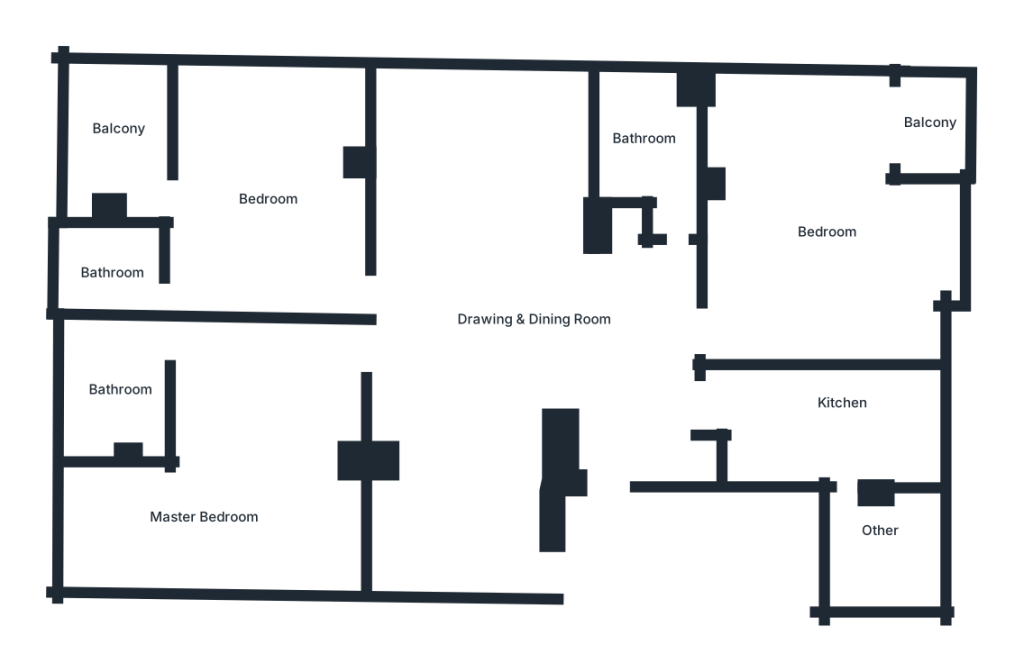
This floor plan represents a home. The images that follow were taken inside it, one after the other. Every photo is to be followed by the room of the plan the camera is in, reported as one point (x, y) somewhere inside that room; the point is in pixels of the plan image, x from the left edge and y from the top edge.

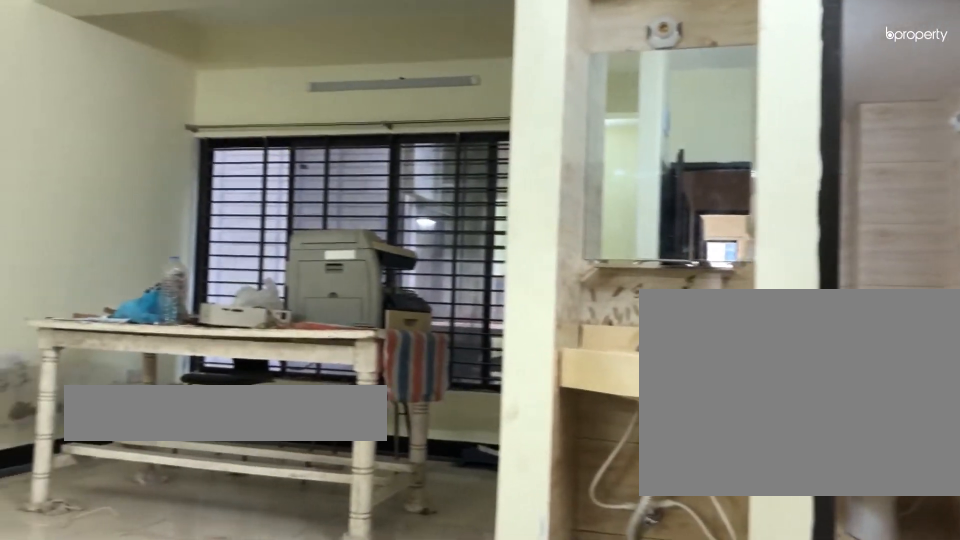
(559, 336)
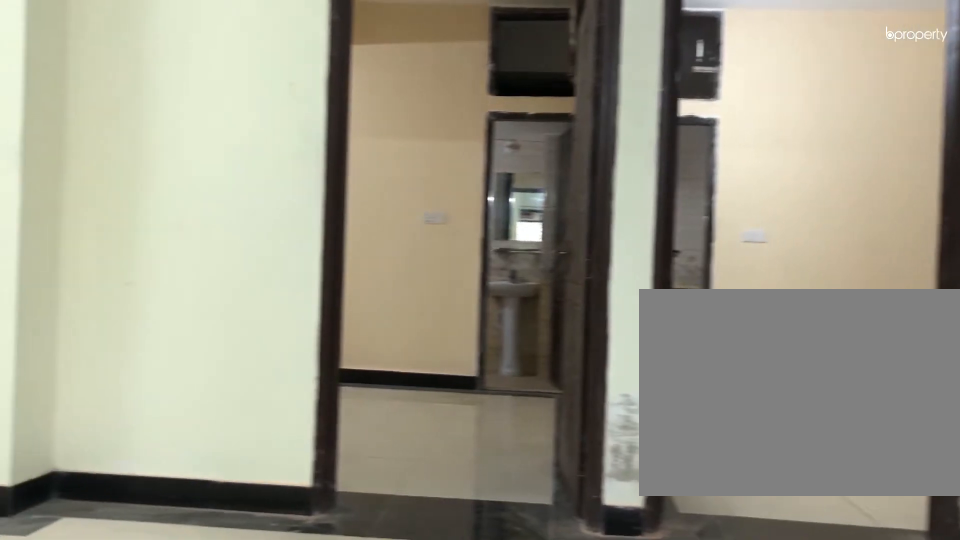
(559, 336)
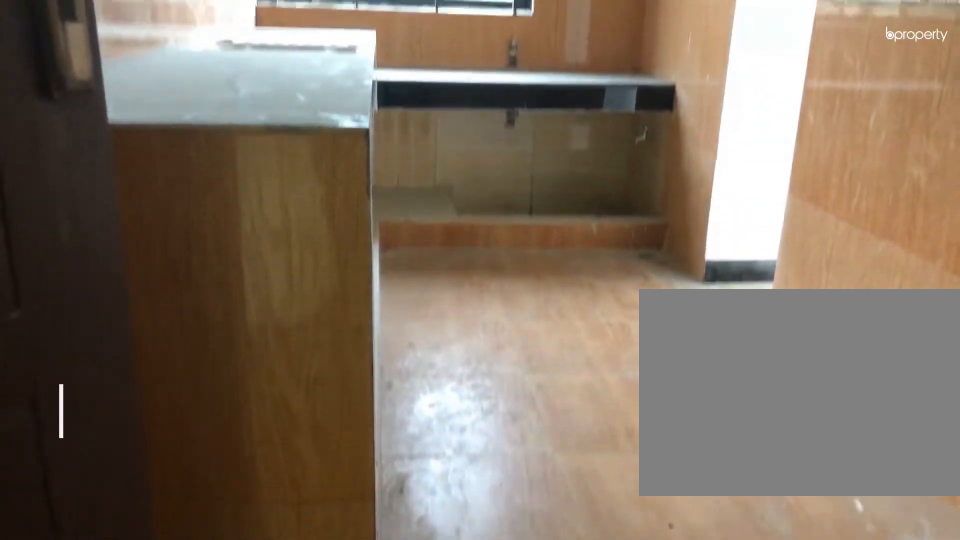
(845, 417)
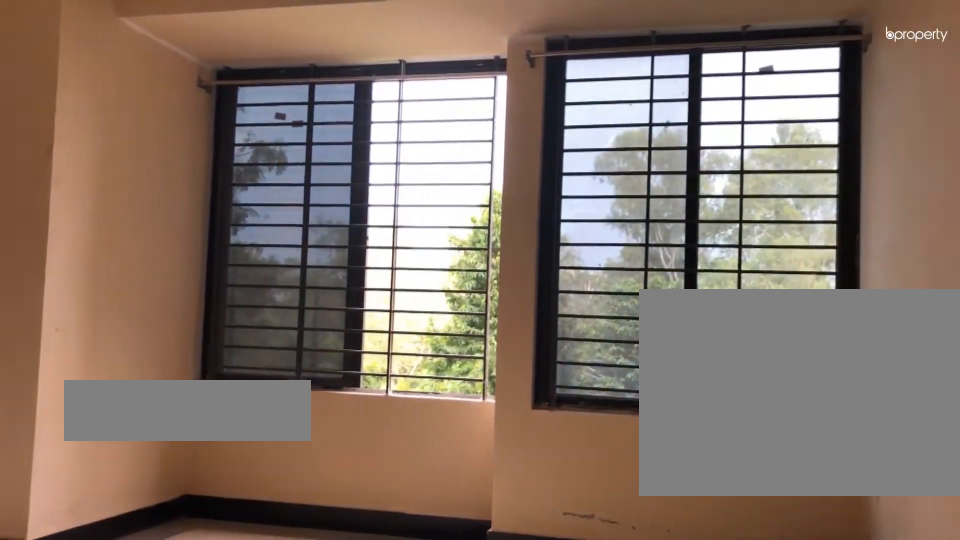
(812, 226)
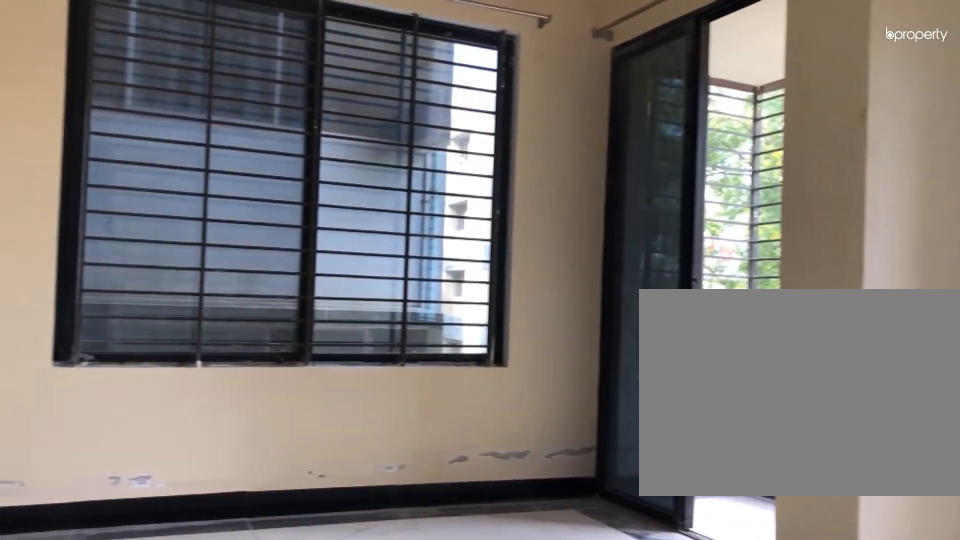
(812, 226)
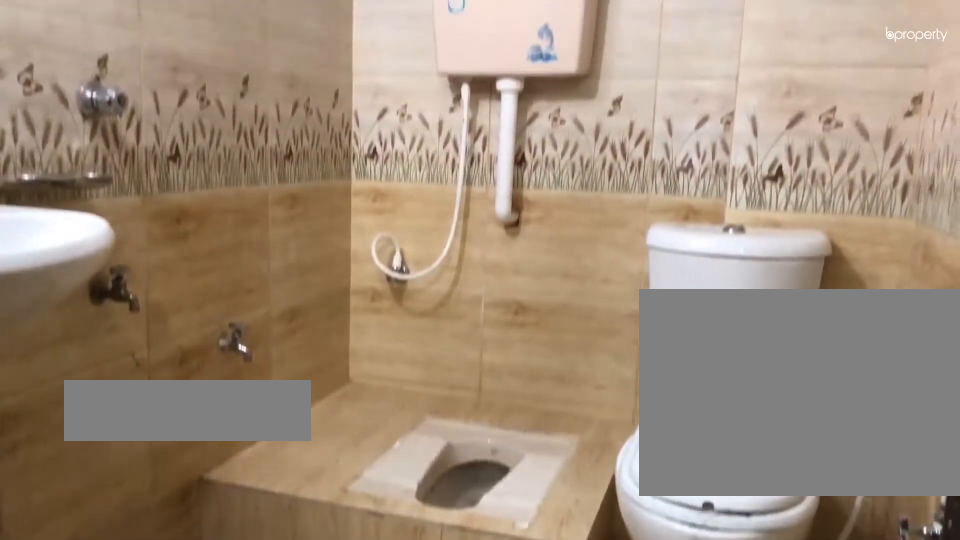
(658, 135)
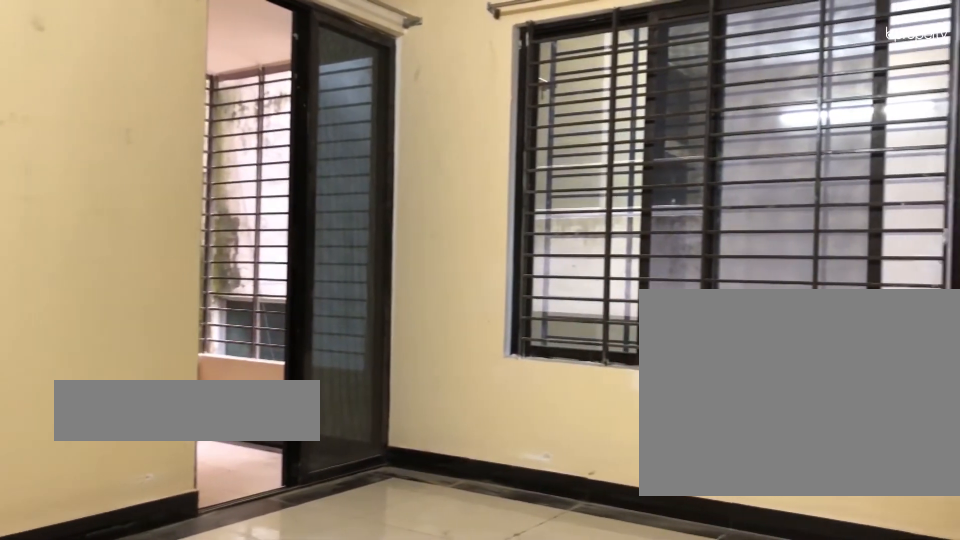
(281, 210)
